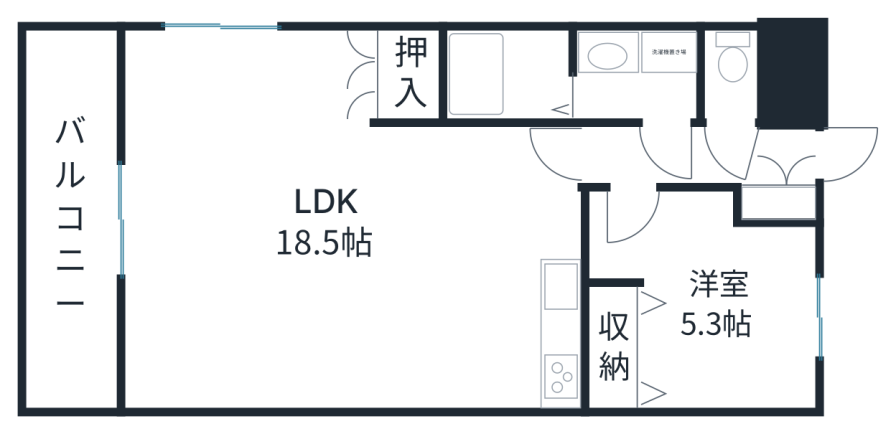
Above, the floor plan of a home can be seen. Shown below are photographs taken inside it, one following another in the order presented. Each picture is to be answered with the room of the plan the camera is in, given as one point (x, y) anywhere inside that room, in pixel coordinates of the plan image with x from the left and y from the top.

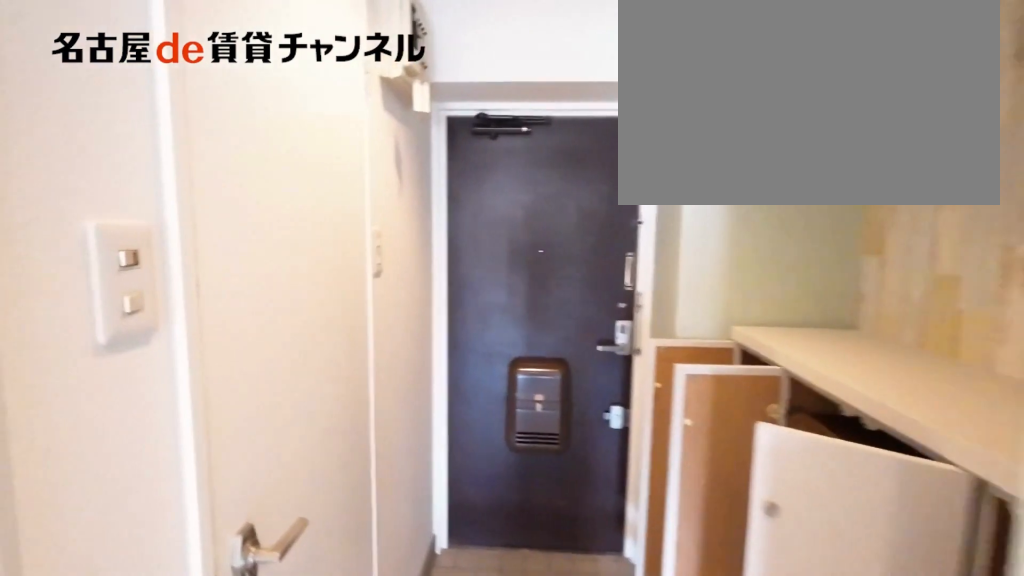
(672, 154)
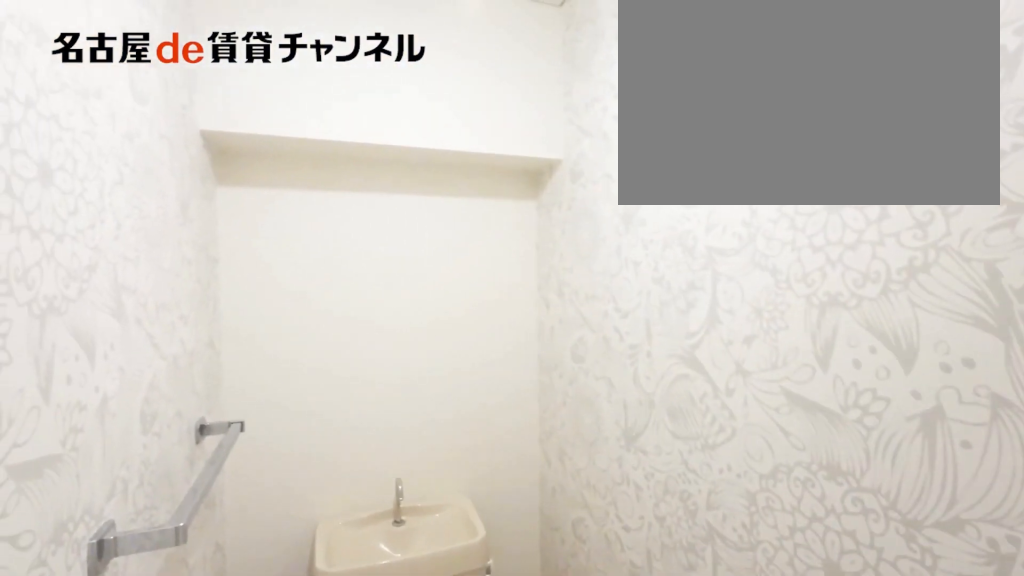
(735, 73)
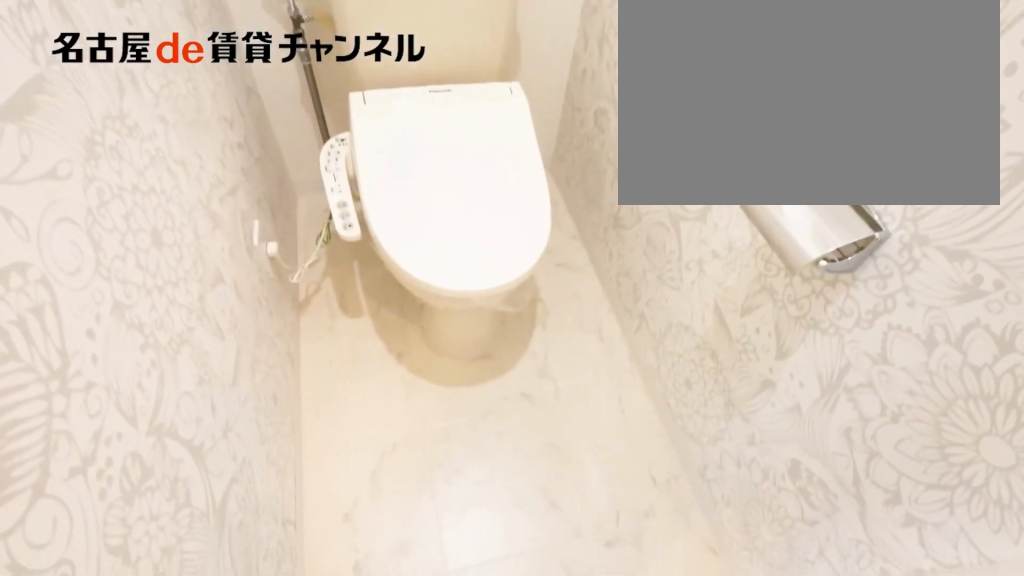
(735, 73)
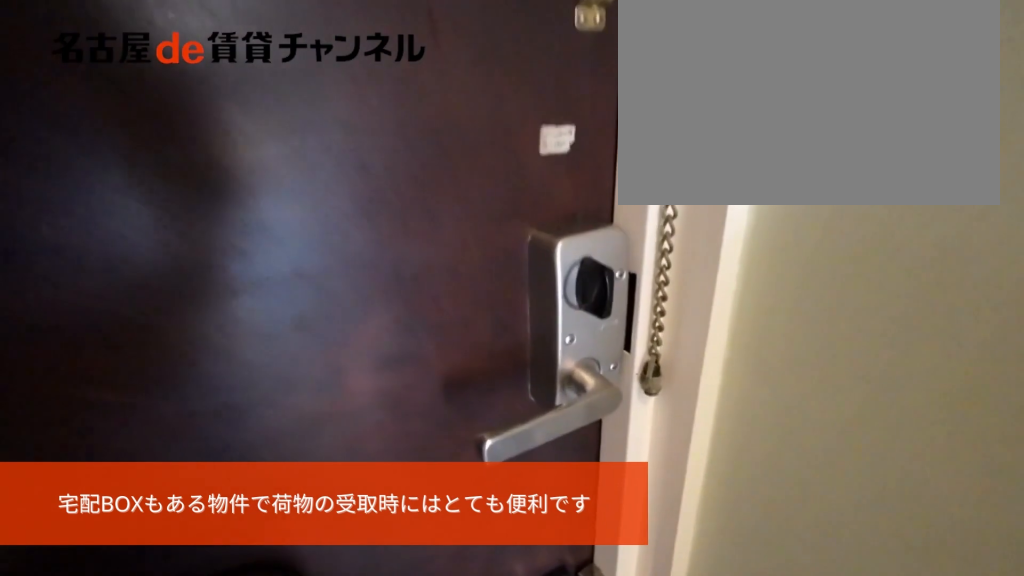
(762, 157)
